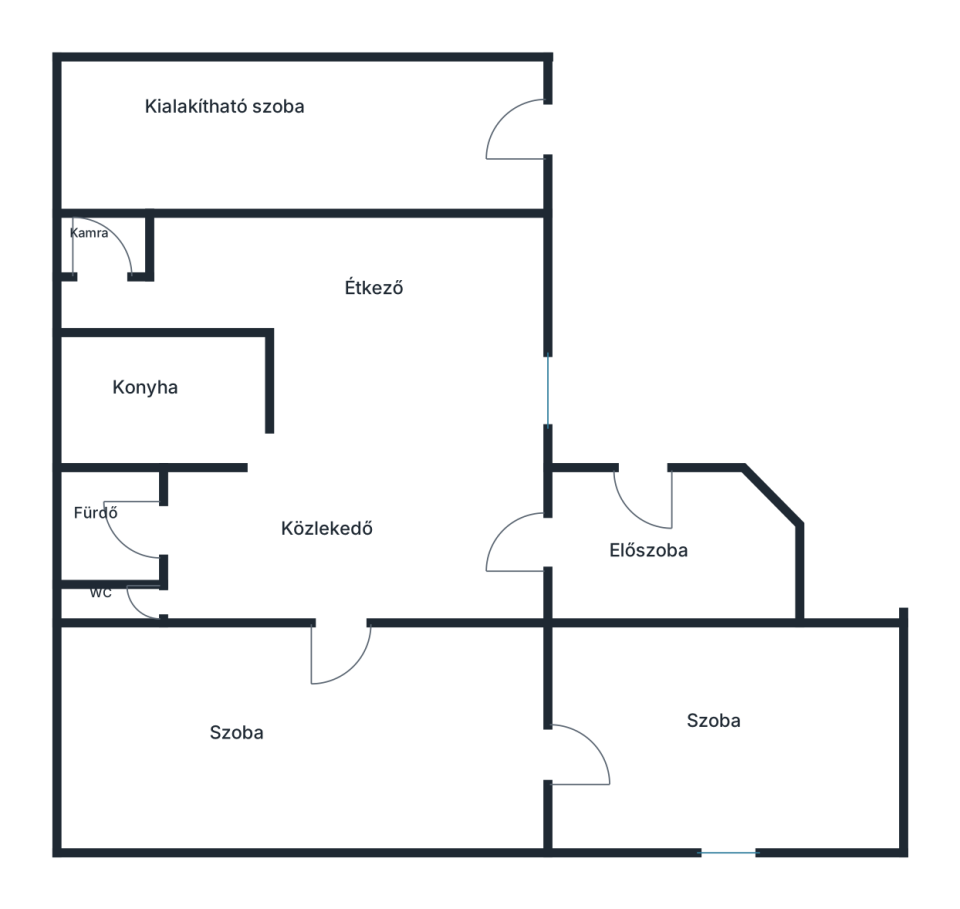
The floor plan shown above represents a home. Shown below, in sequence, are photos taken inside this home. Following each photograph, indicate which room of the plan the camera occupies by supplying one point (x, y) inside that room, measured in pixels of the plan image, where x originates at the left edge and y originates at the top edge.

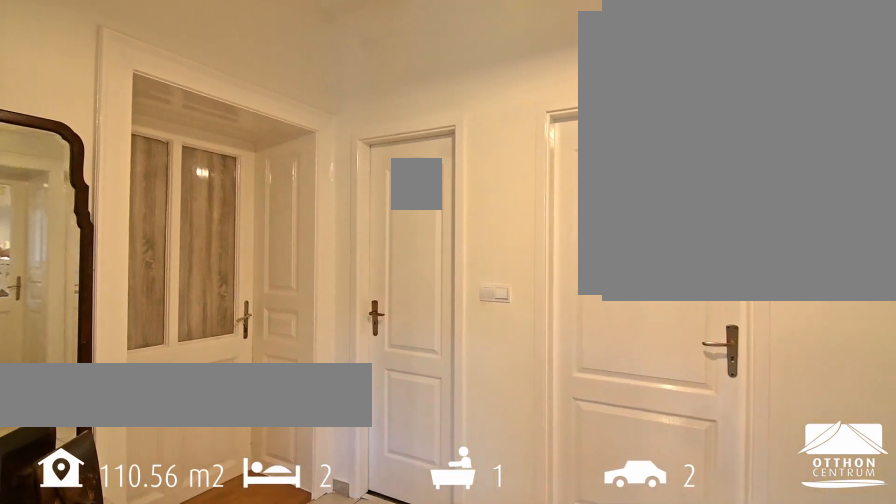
(330, 582)
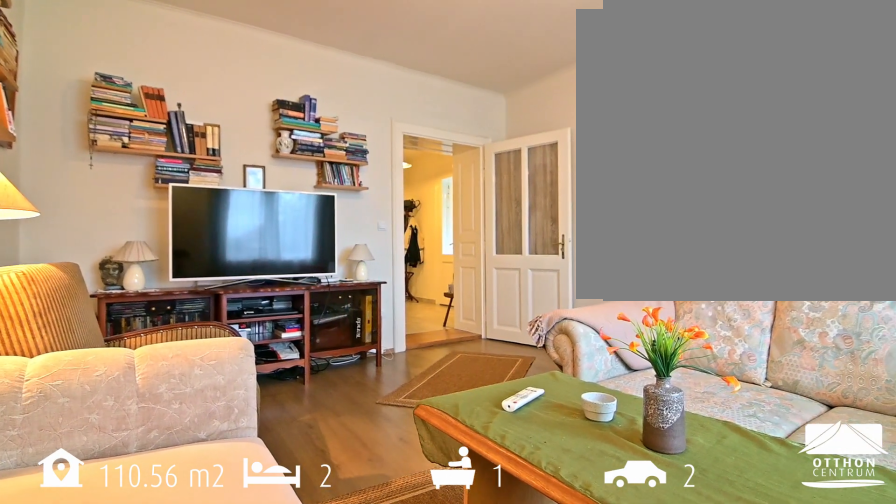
(234, 799)
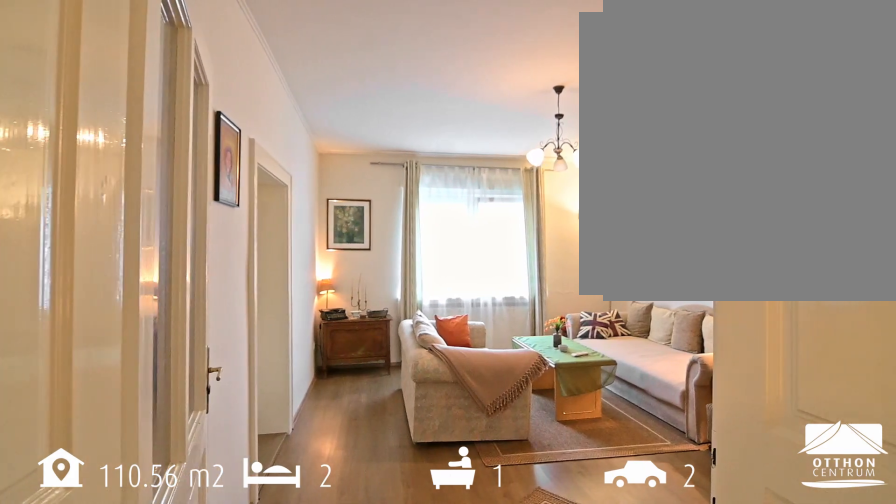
(234, 799)
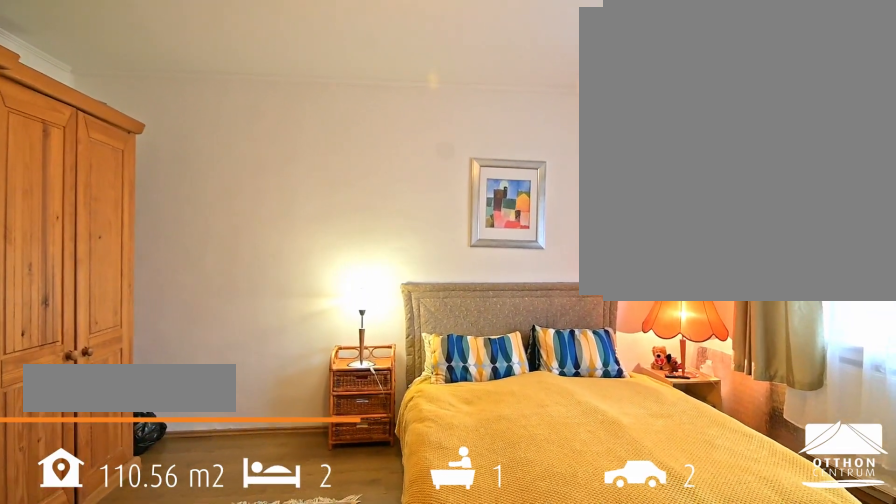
(722, 789)
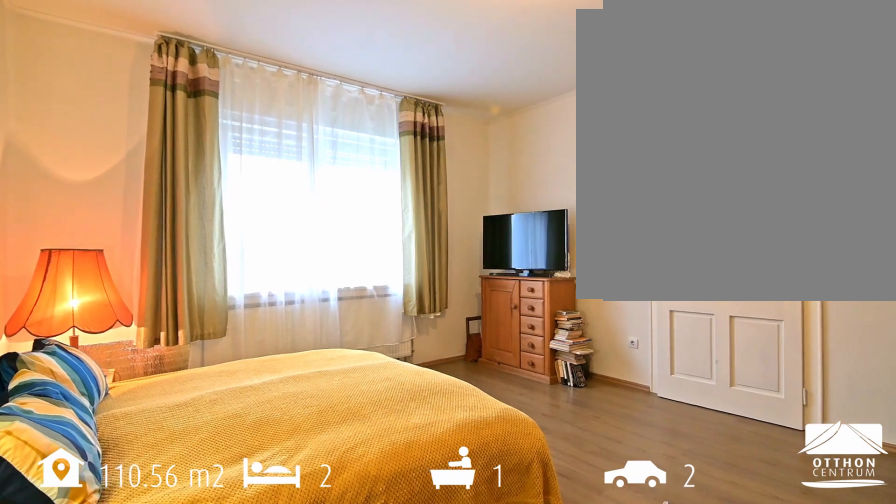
(722, 789)
